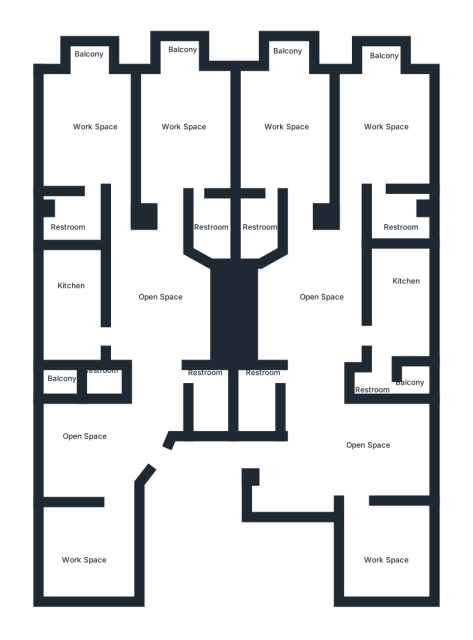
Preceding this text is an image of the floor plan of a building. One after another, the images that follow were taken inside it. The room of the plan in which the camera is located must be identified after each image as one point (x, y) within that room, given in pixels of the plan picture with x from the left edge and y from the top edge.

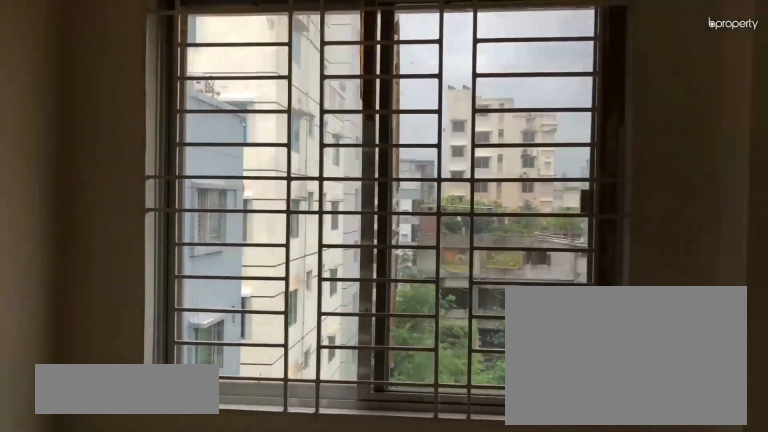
(96, 550)
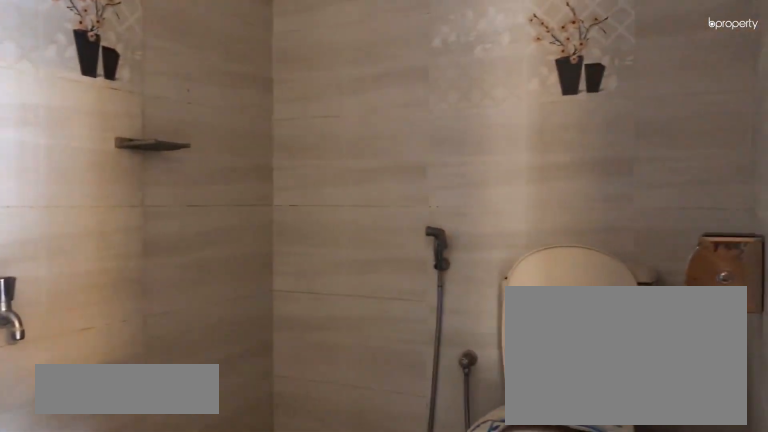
(211, 399)
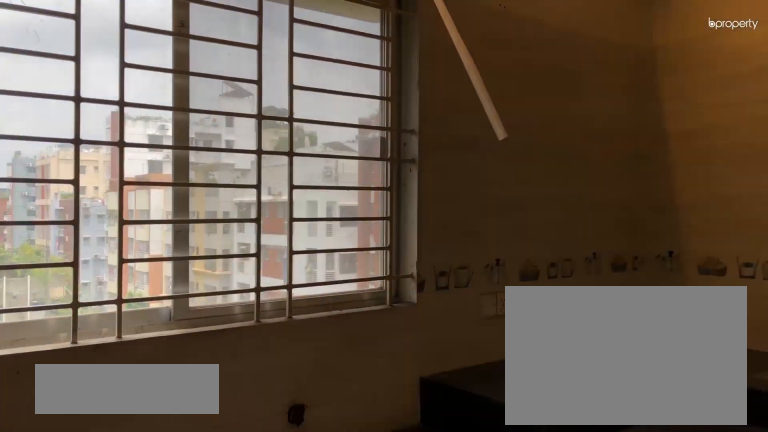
(74, 300)
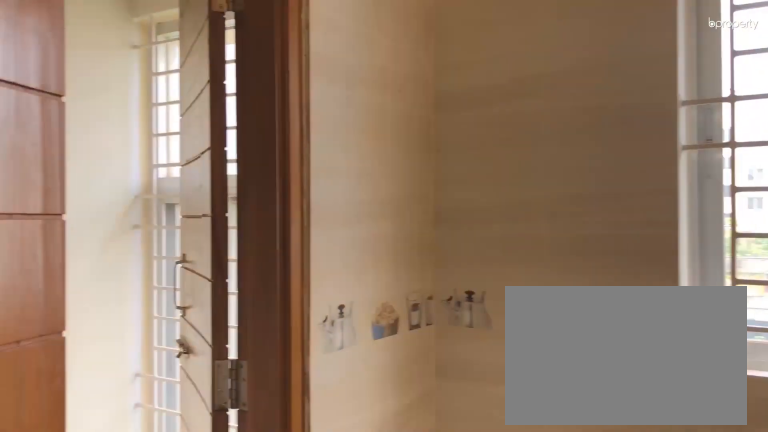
(74, 300)
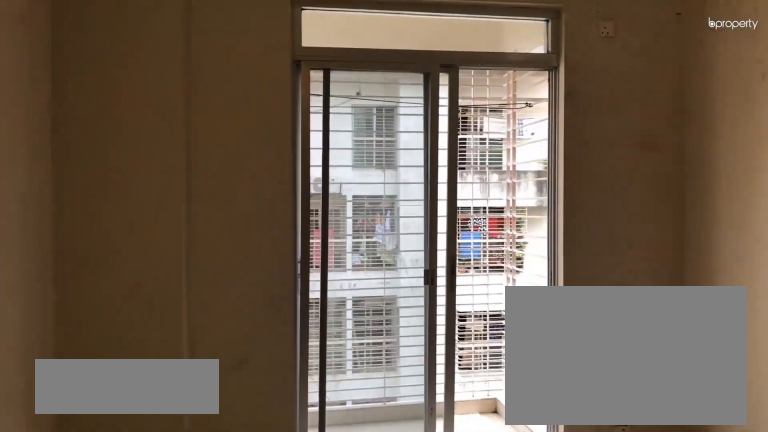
(187, 127)
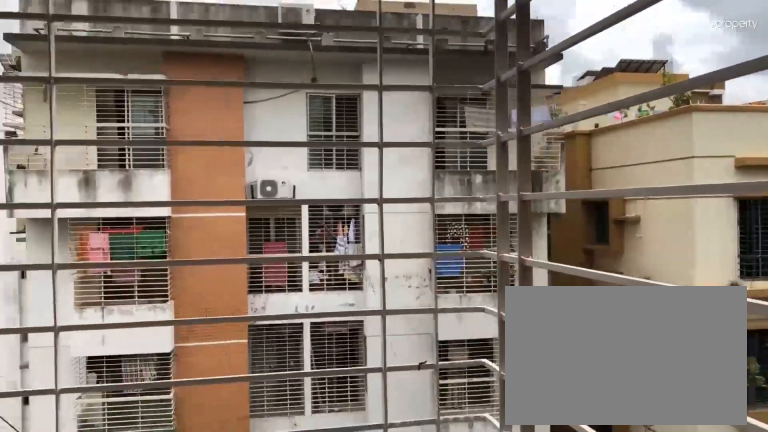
(177, 61)
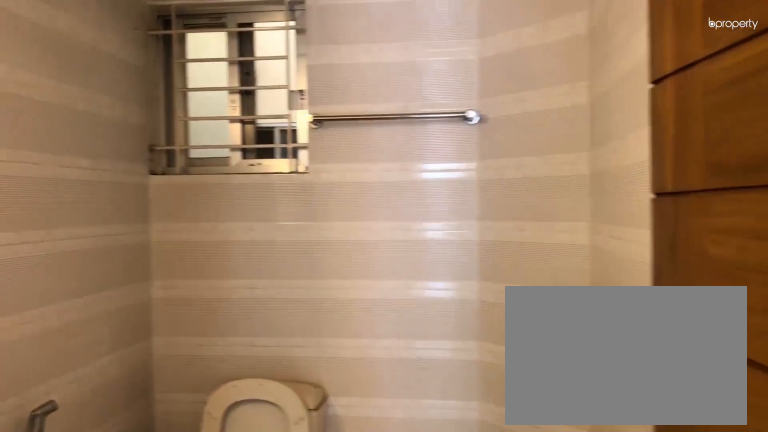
(210, 224)
